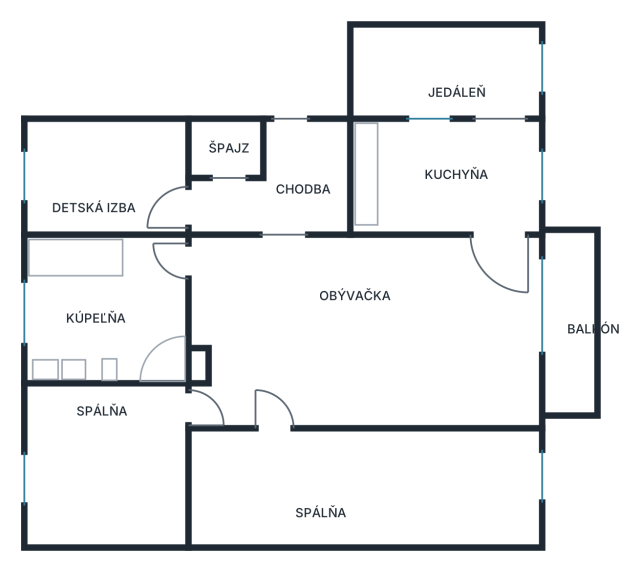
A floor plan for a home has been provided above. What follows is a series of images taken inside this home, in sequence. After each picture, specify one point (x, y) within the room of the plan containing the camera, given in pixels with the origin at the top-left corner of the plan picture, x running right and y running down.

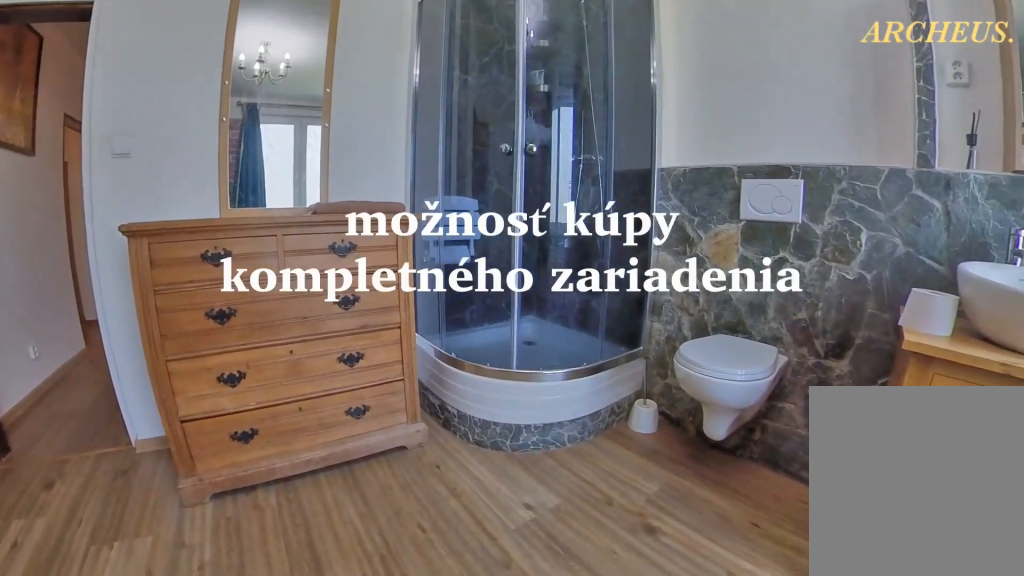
(108, 312)
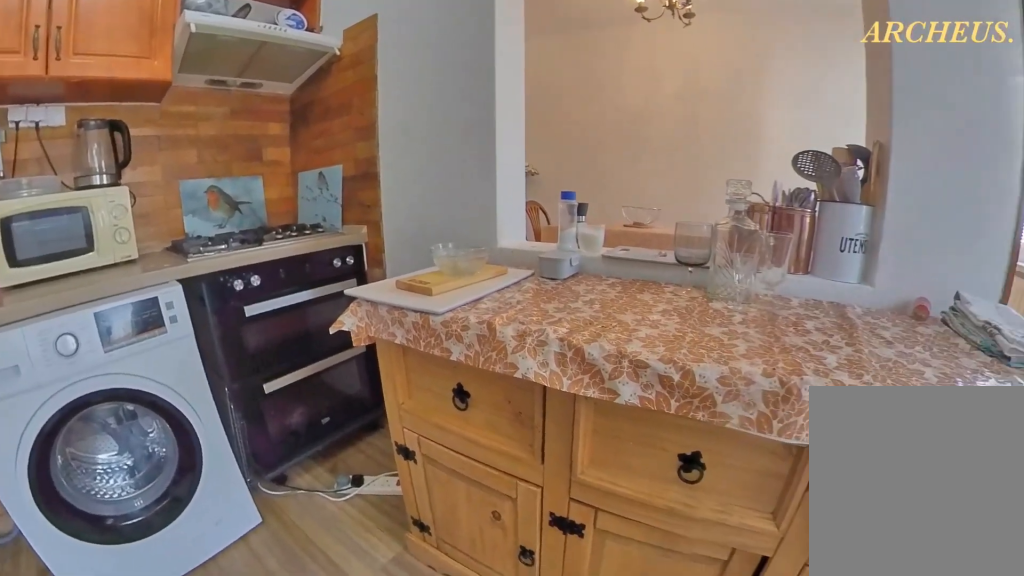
(448, 171)
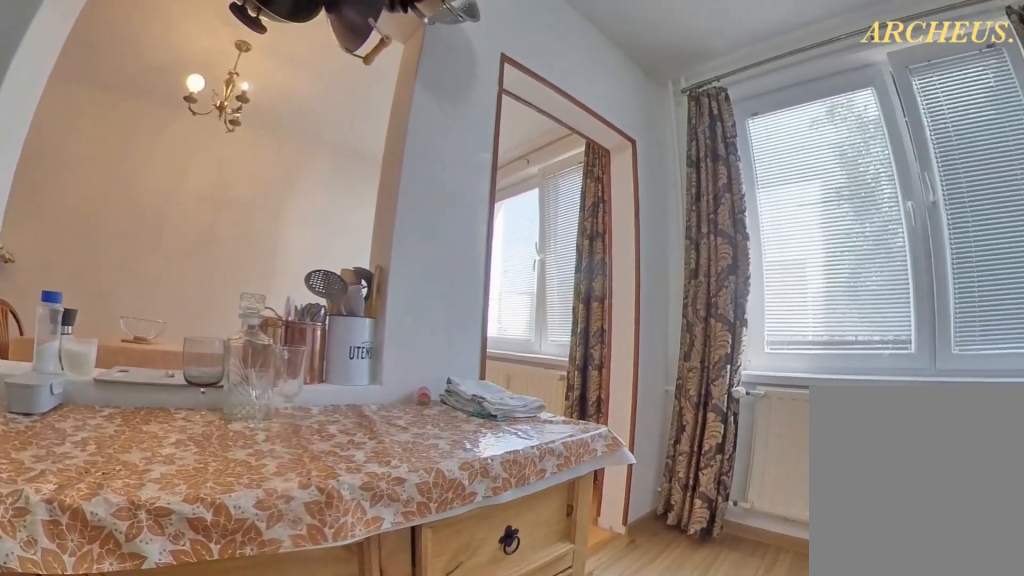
(448, 171)
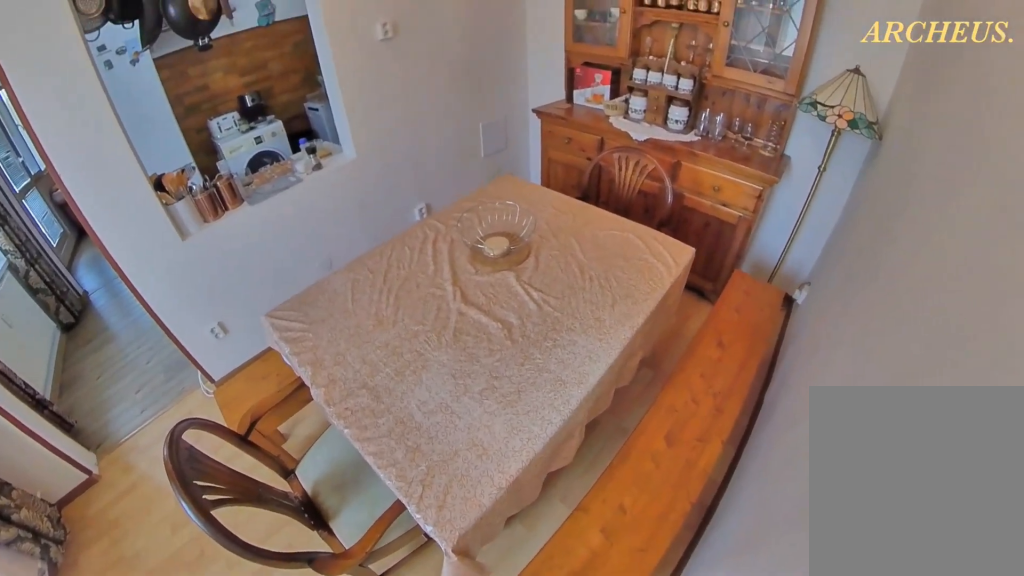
(448, 73)
